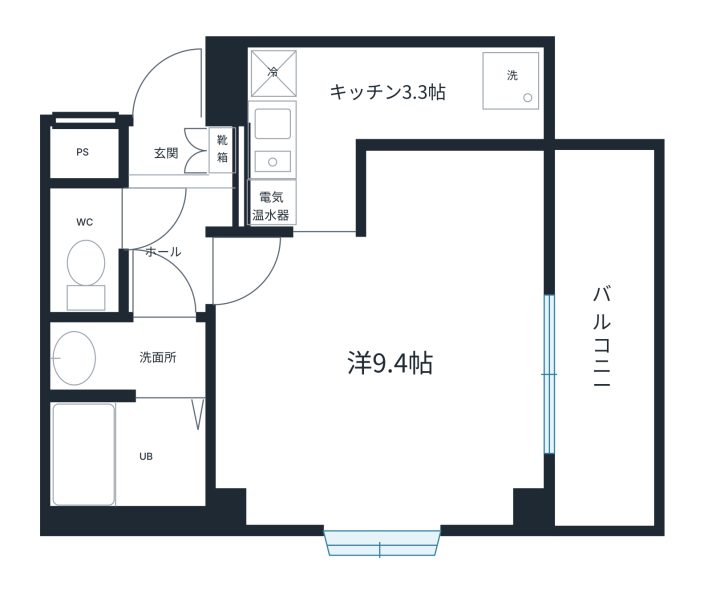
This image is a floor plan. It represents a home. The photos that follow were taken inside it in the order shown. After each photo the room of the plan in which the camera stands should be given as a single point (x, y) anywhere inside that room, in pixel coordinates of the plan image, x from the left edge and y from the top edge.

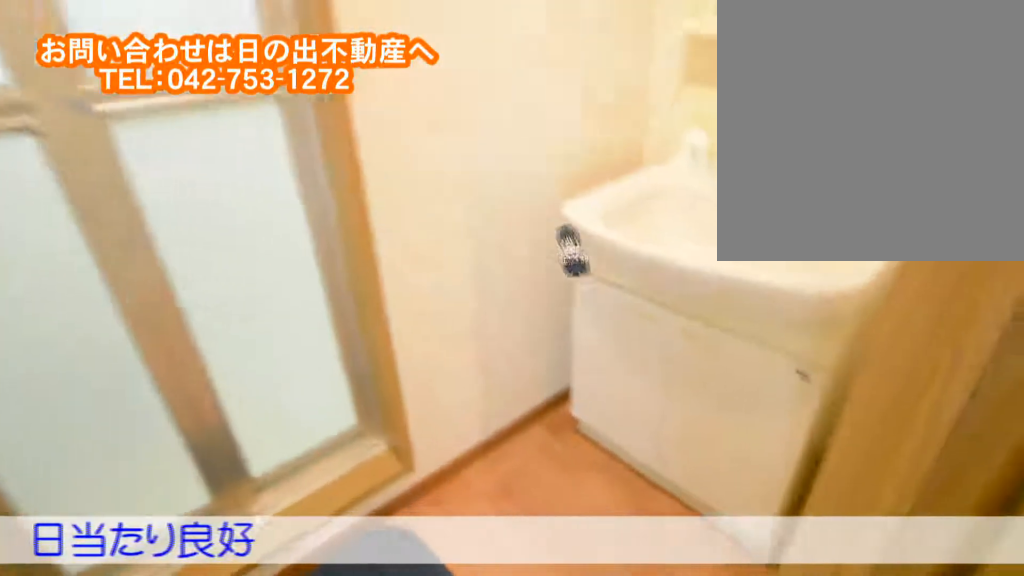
(123, 359)
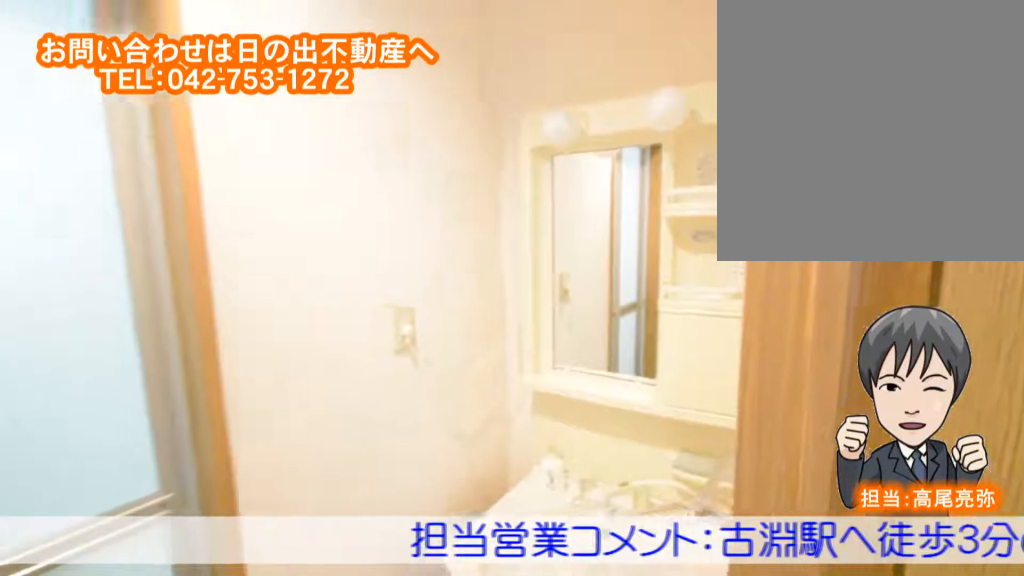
(121, 358)
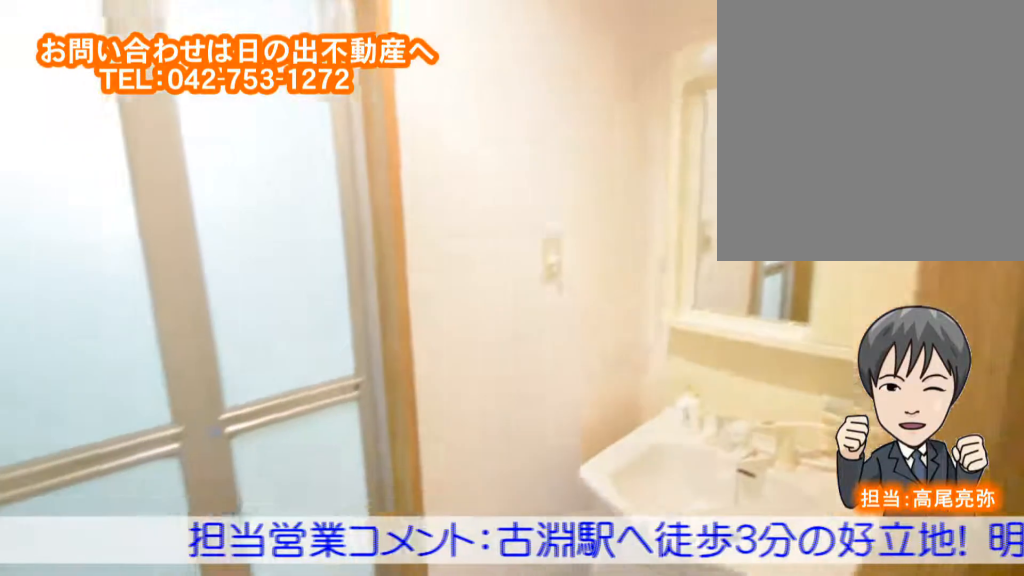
(121, 358)
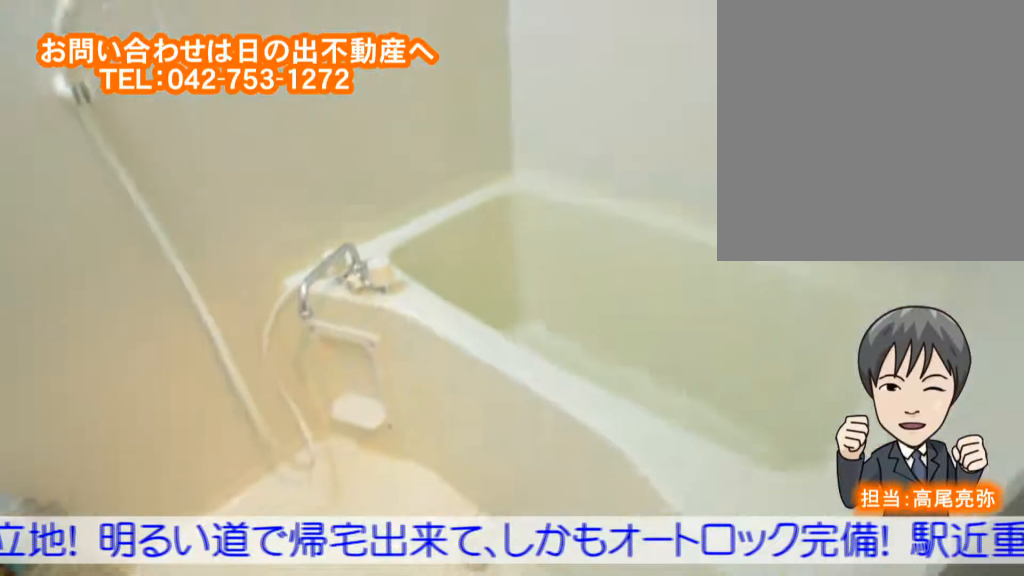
(115, 447)
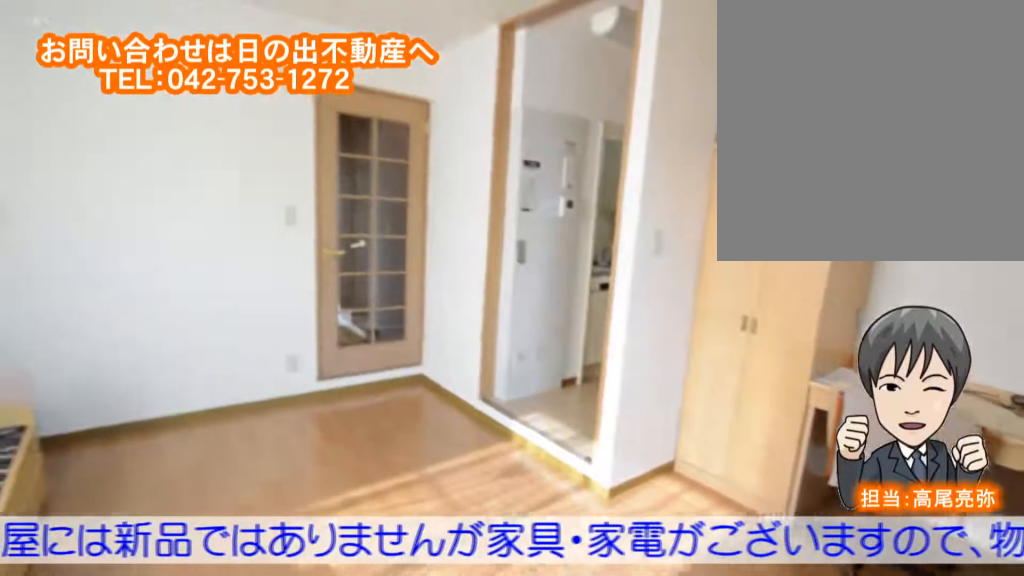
(398, 404)
